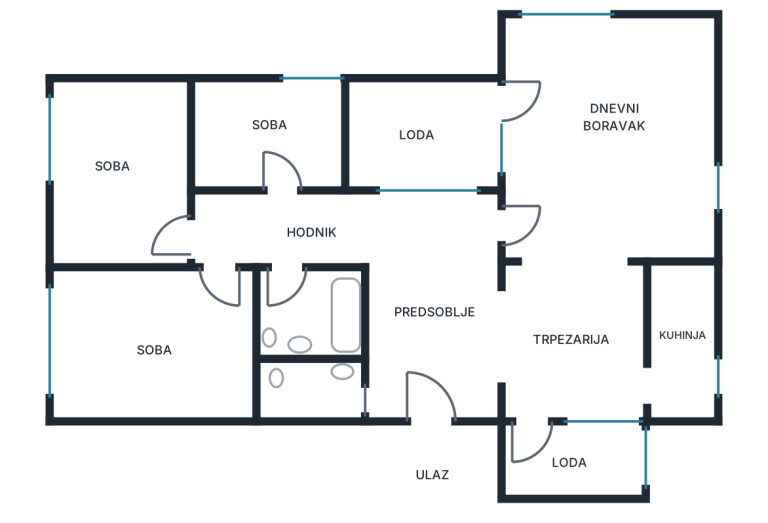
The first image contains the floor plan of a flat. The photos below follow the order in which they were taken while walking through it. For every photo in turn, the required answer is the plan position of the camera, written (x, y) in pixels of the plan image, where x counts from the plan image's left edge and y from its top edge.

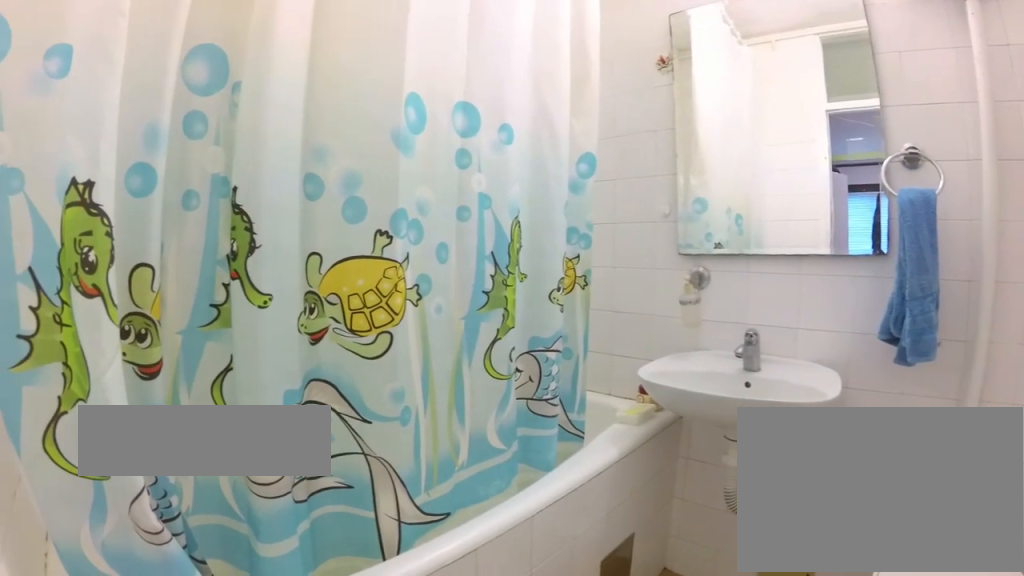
(287, 265)
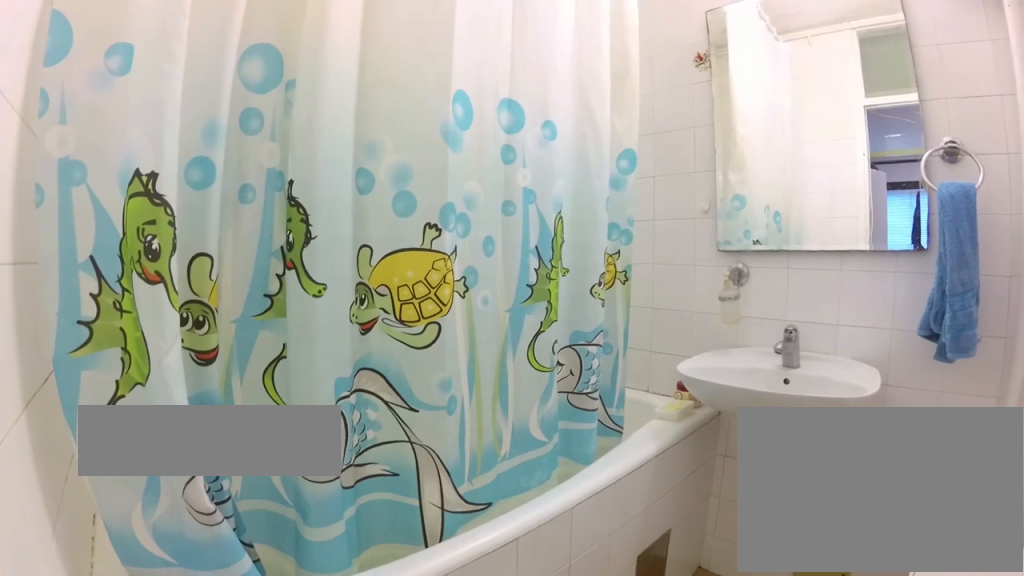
(284, 266)
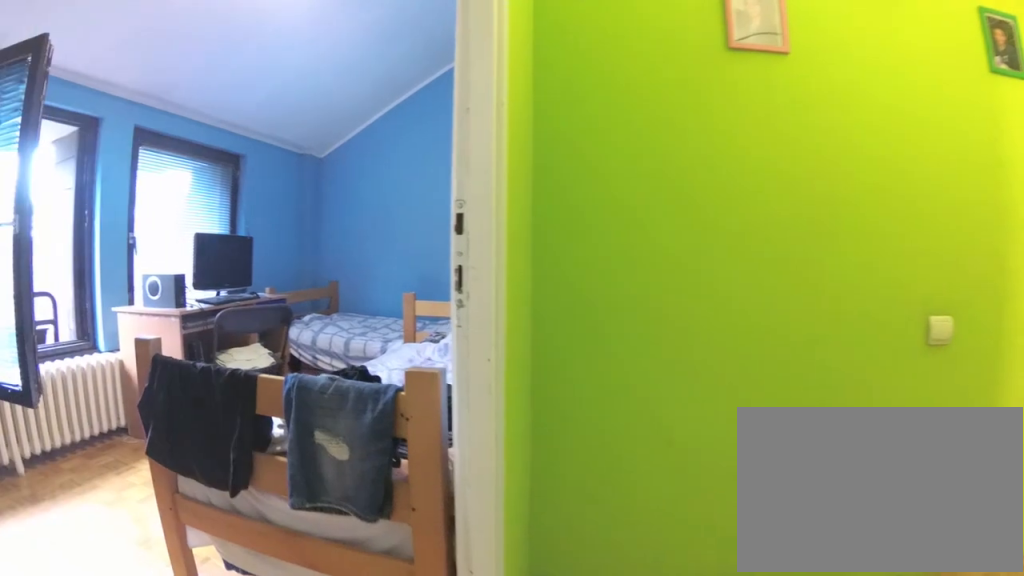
(224, 266)
